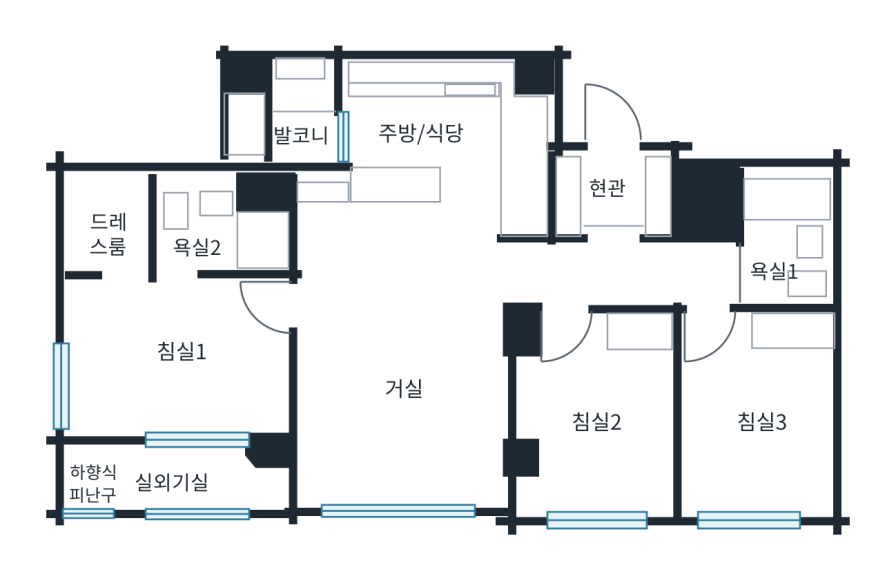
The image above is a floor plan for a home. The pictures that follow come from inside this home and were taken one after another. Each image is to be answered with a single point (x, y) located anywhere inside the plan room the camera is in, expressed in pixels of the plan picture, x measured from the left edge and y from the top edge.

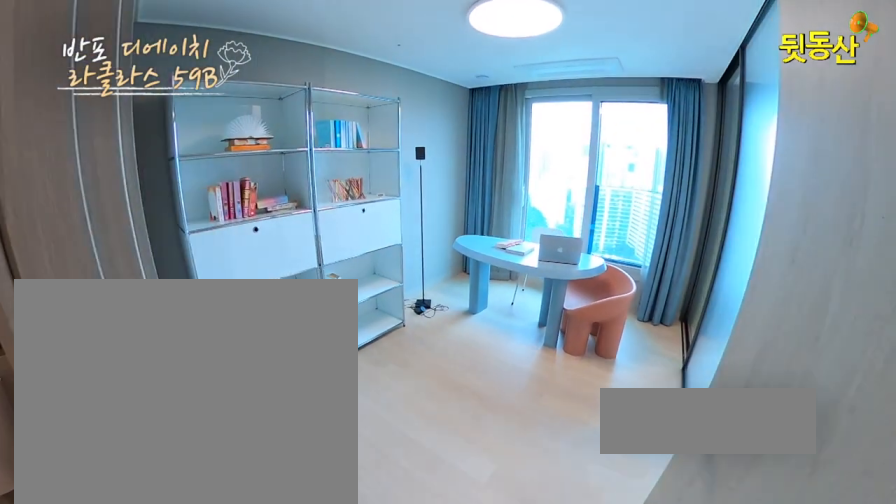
(770, 421)
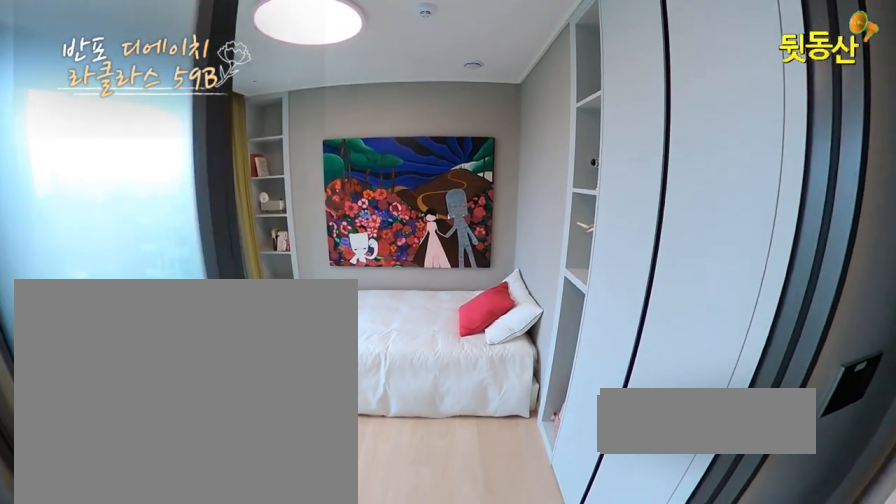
(620, 413)
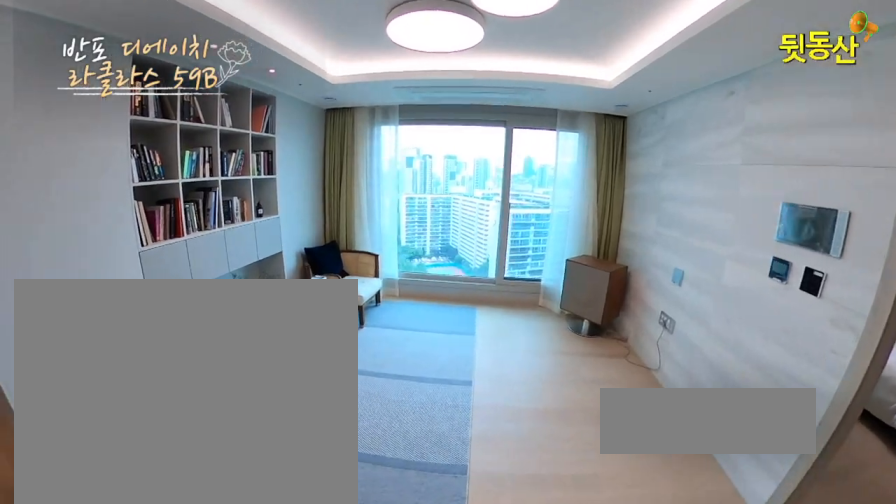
(403, 392)
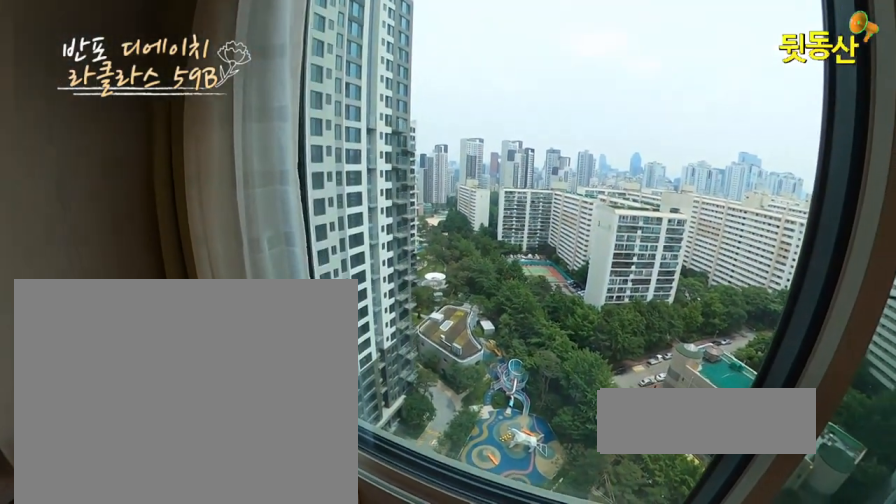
(403, 392)
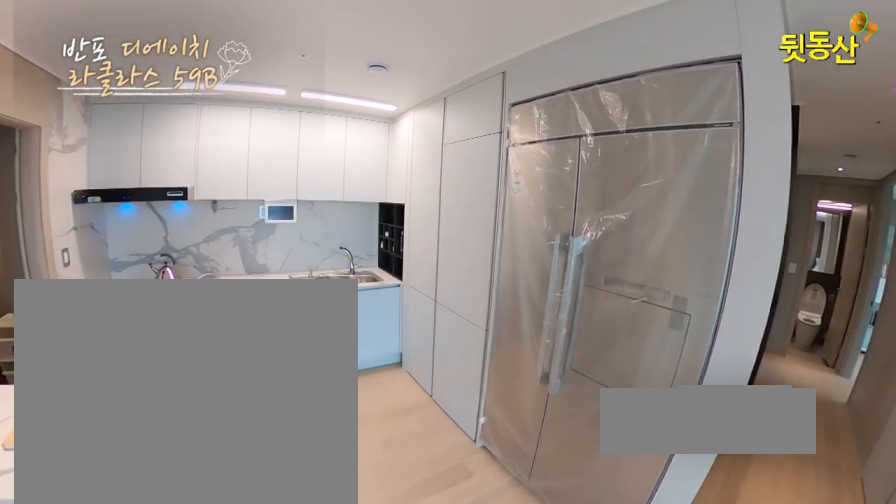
(452, 162)
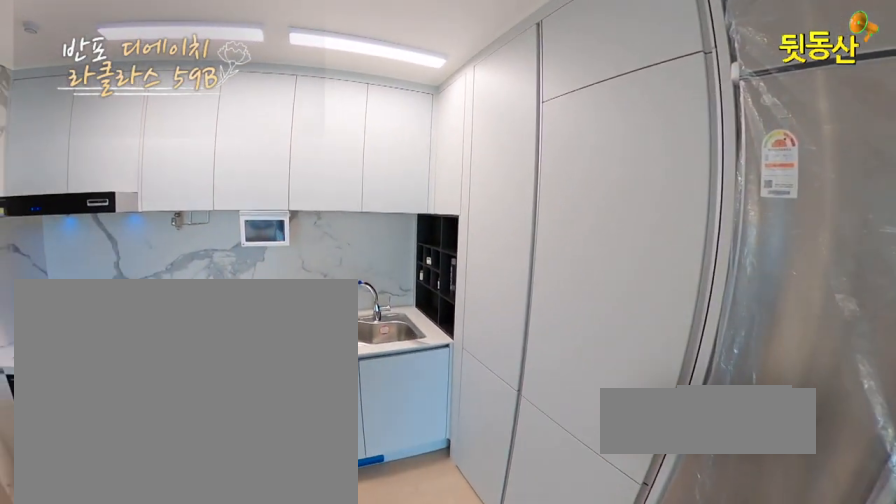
(452, 162)
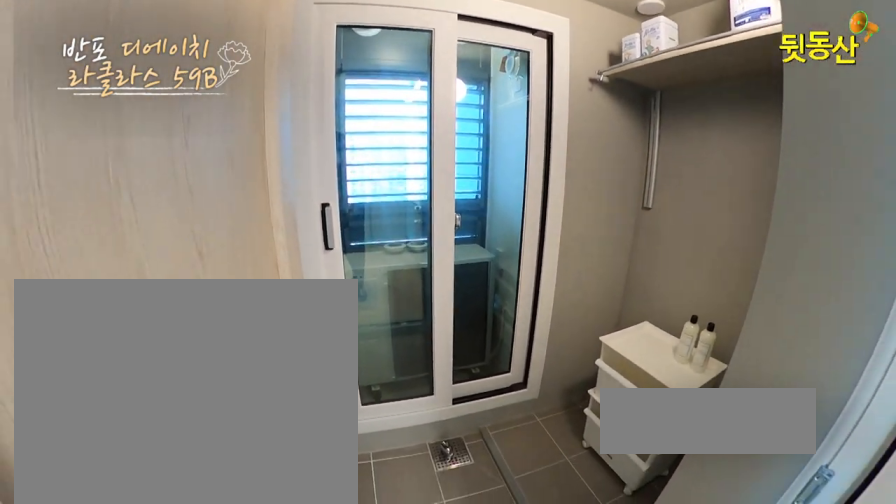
(296, 117)
